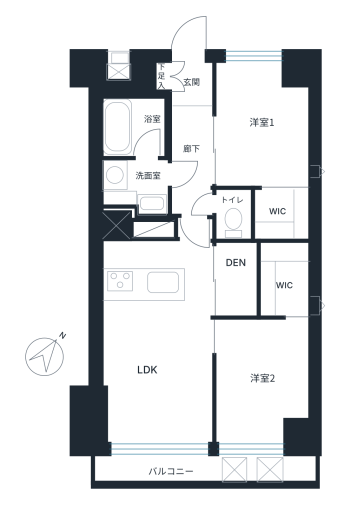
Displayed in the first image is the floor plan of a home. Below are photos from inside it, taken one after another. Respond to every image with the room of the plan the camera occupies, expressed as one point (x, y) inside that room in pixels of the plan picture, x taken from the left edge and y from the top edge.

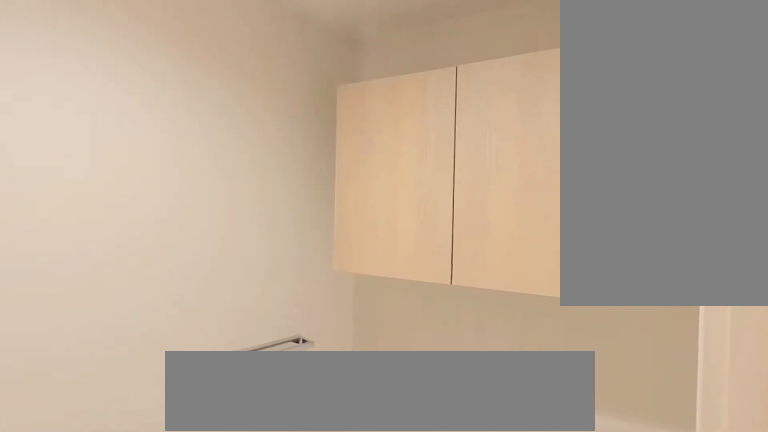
(237, 215)
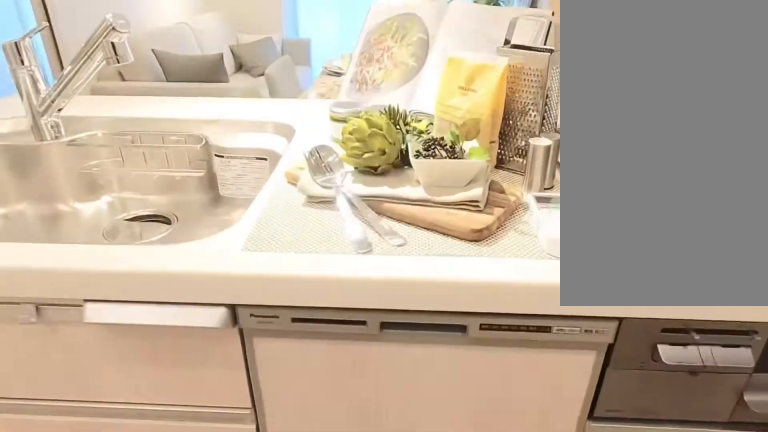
(145, 260)
